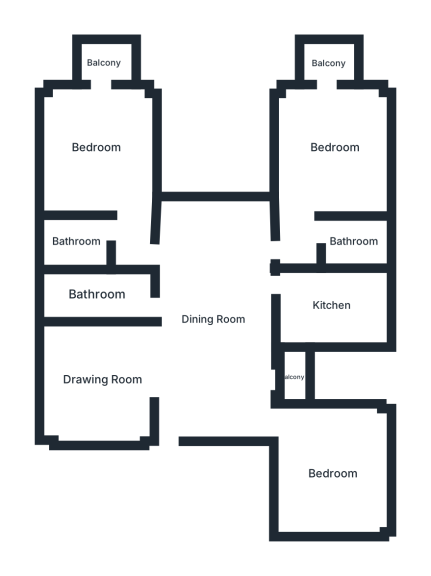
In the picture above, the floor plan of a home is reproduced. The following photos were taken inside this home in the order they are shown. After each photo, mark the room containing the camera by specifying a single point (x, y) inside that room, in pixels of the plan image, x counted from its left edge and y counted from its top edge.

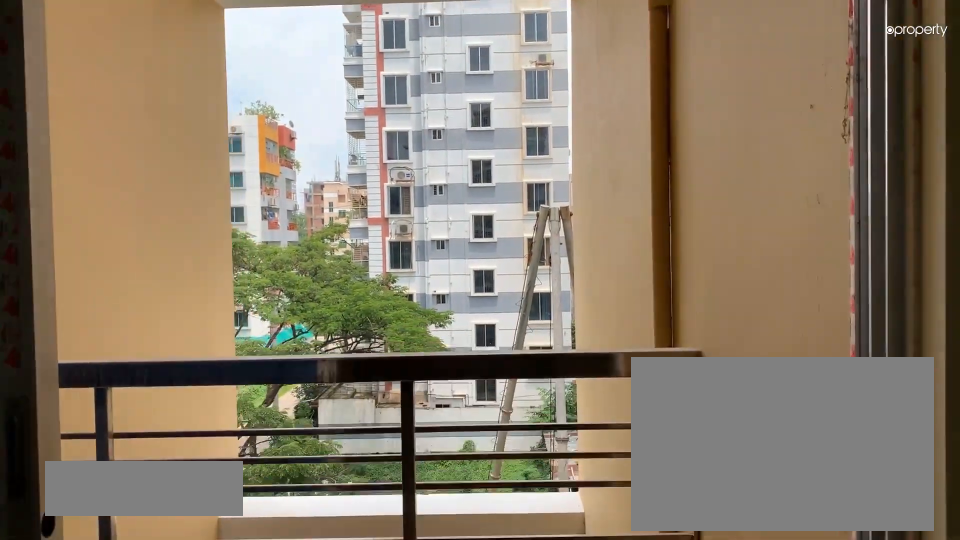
(290, 378)
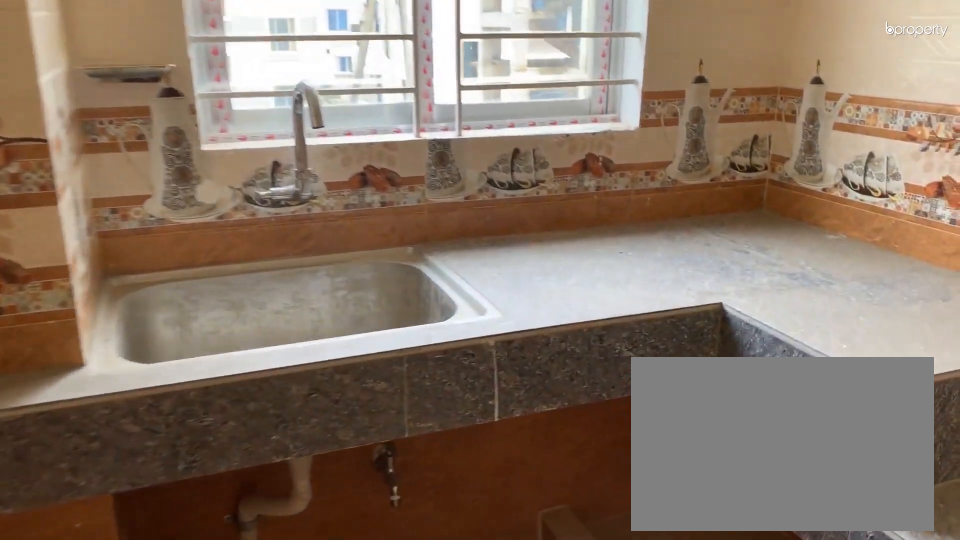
(327, 305)
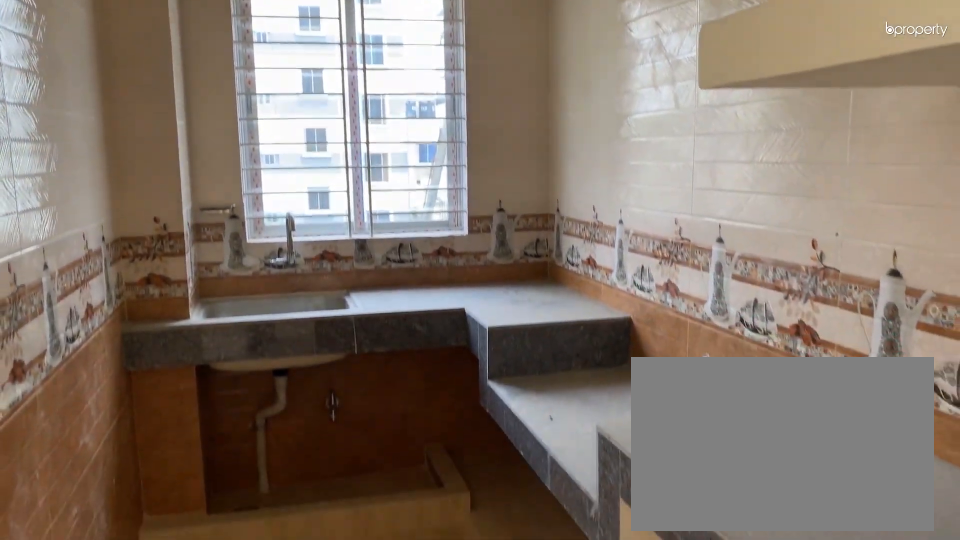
(327, 305)
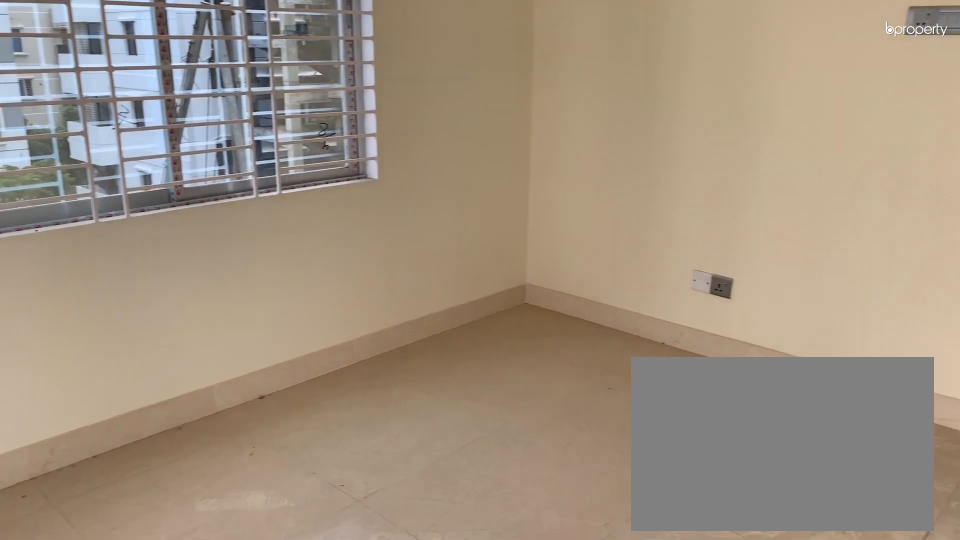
(332, 149)
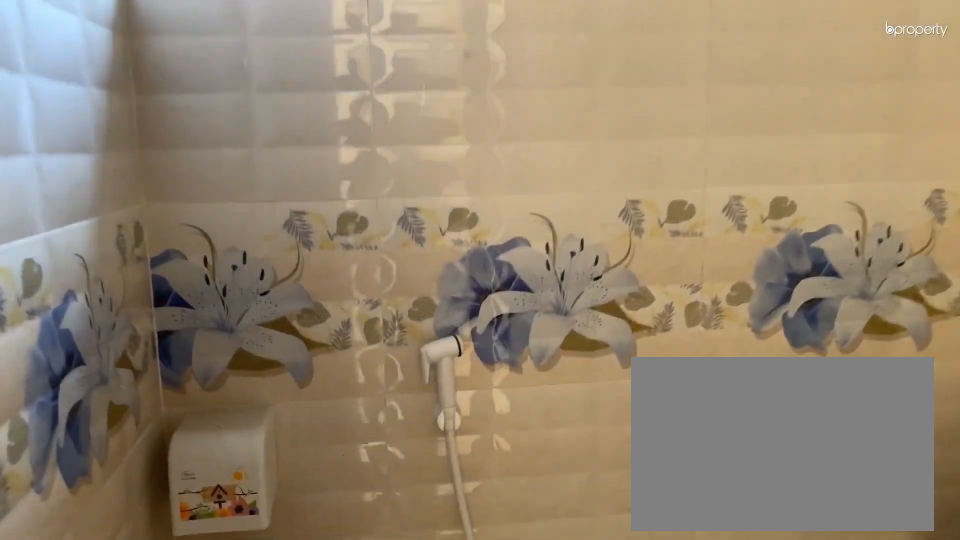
(353, 243)
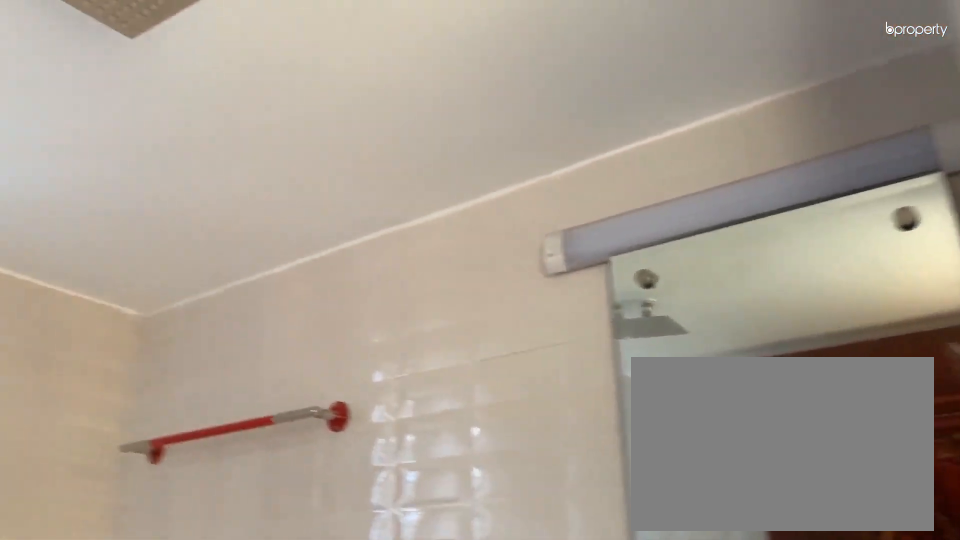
(354, 243)
